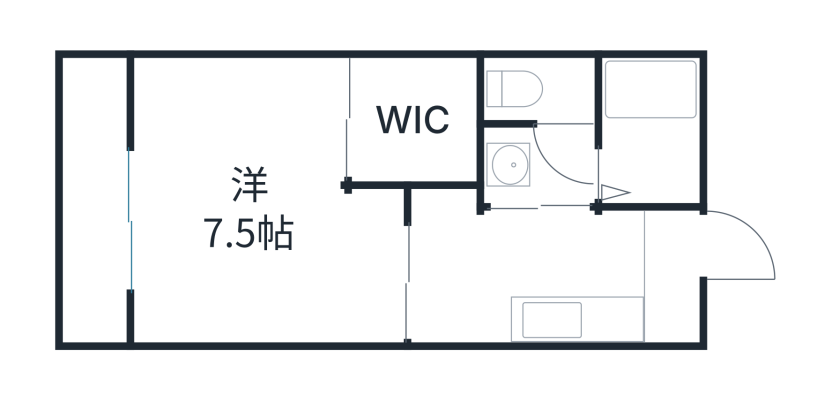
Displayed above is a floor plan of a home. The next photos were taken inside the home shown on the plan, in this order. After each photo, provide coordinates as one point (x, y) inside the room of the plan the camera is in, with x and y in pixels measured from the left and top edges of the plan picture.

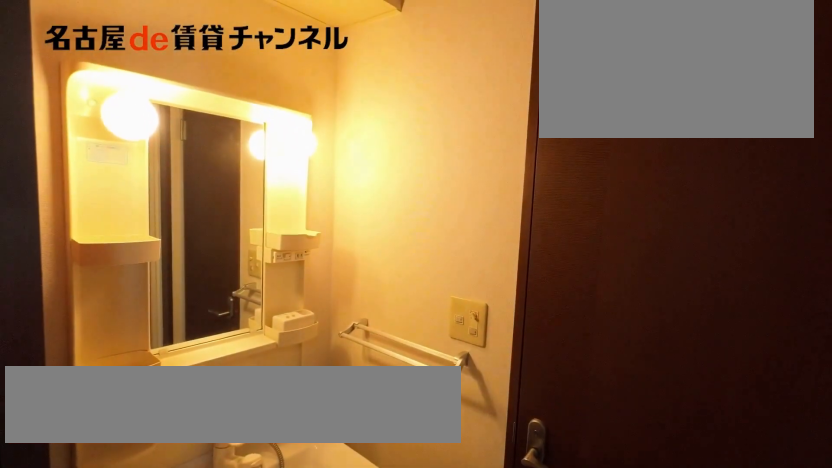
(542, 167)
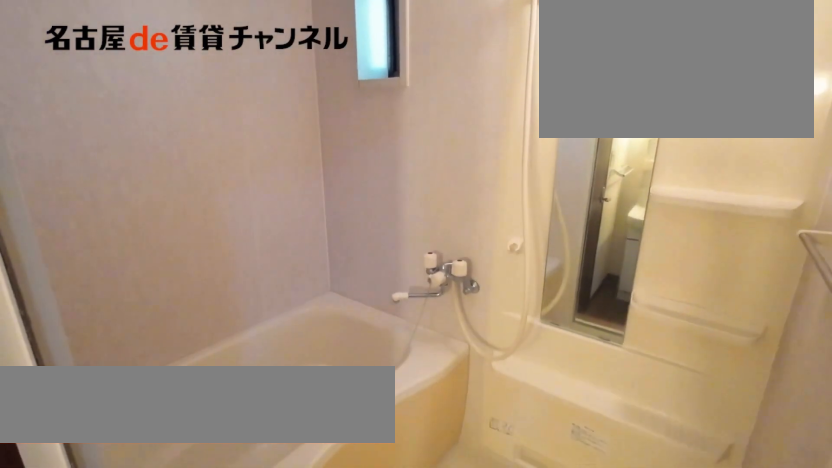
(652, 132)
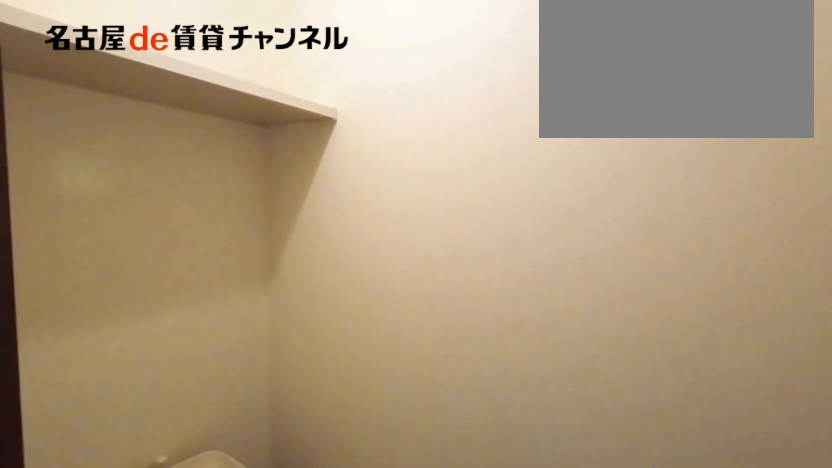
(543, 88)
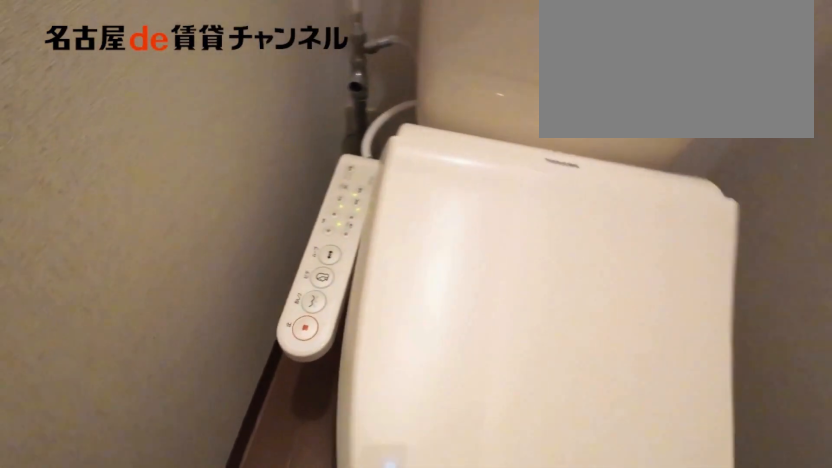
(543, 88)
